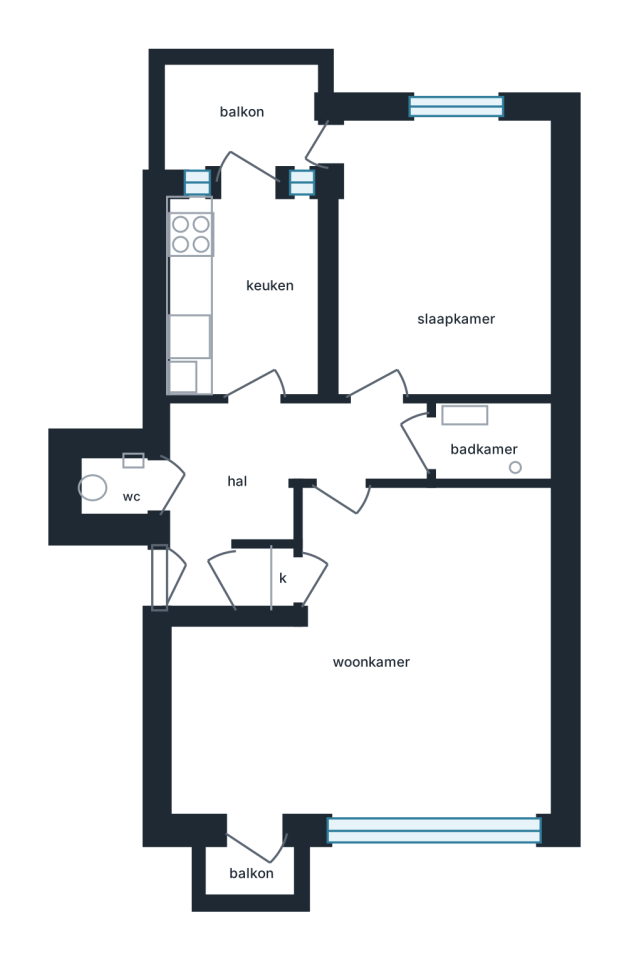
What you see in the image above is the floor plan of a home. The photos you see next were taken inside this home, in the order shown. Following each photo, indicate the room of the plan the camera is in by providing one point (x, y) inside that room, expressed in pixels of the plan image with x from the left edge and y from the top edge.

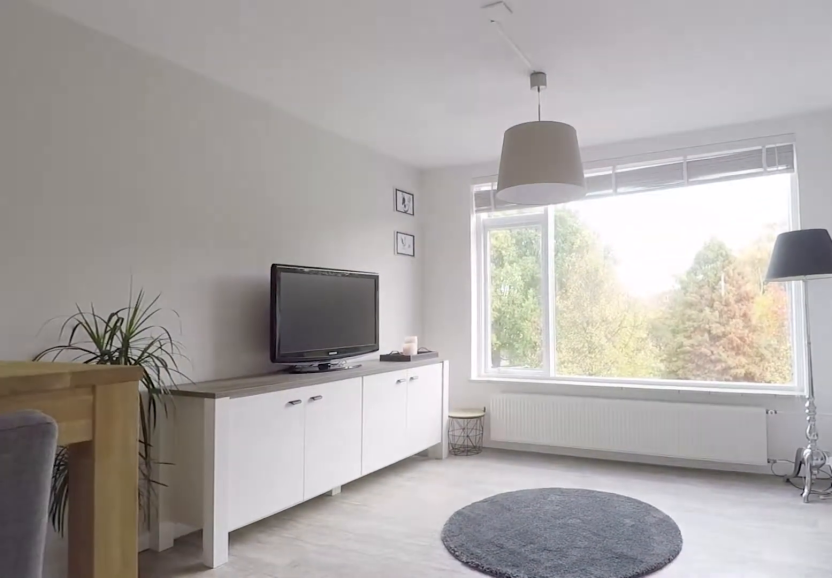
(188, 793)
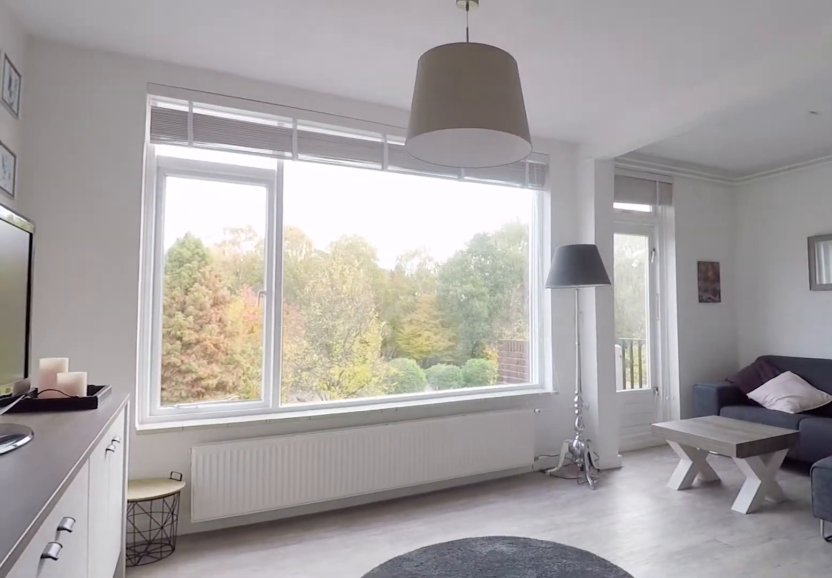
(455, 636)
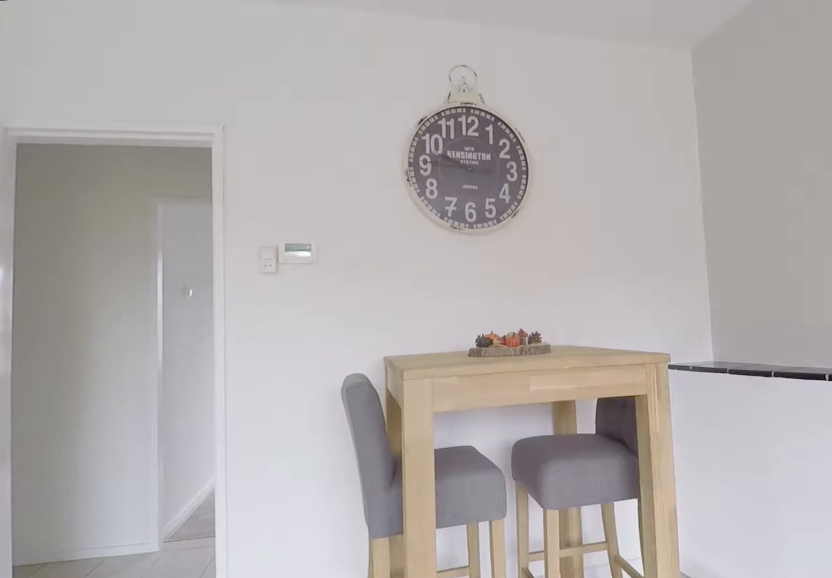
(502, 749)
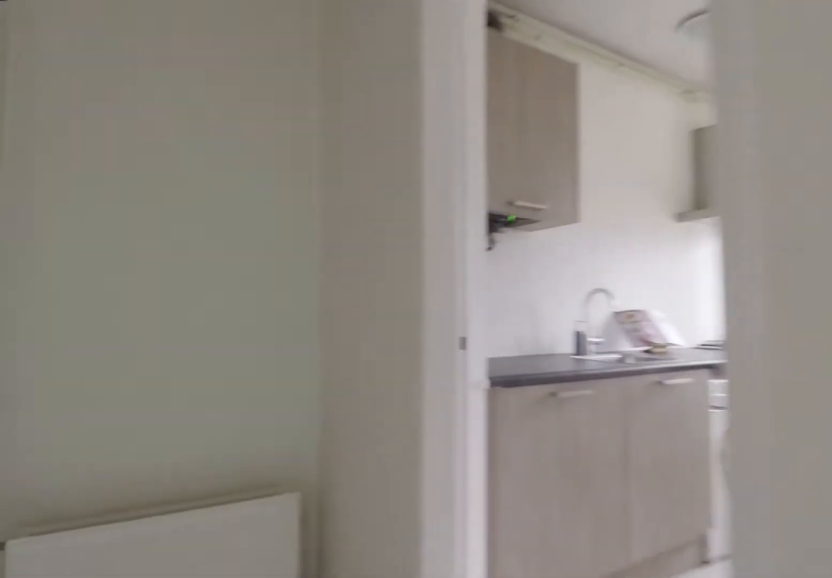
(265, 480)
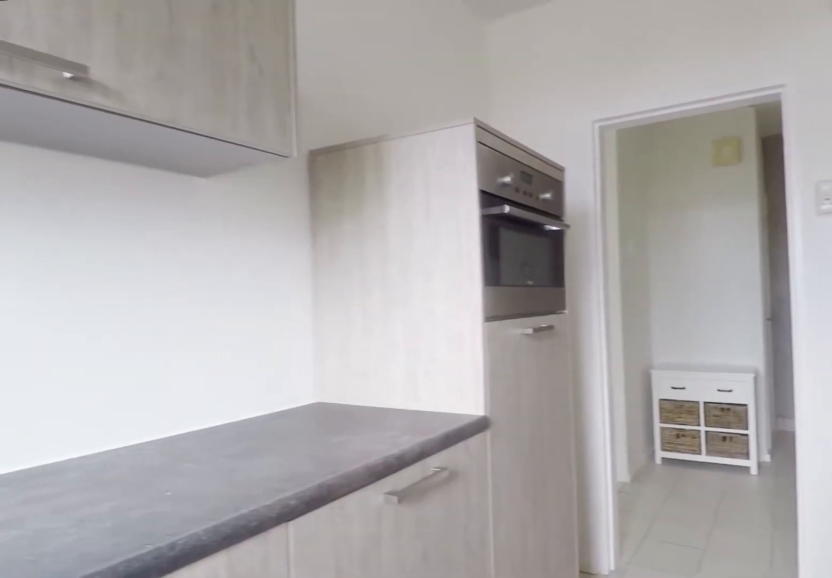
(245, 295)
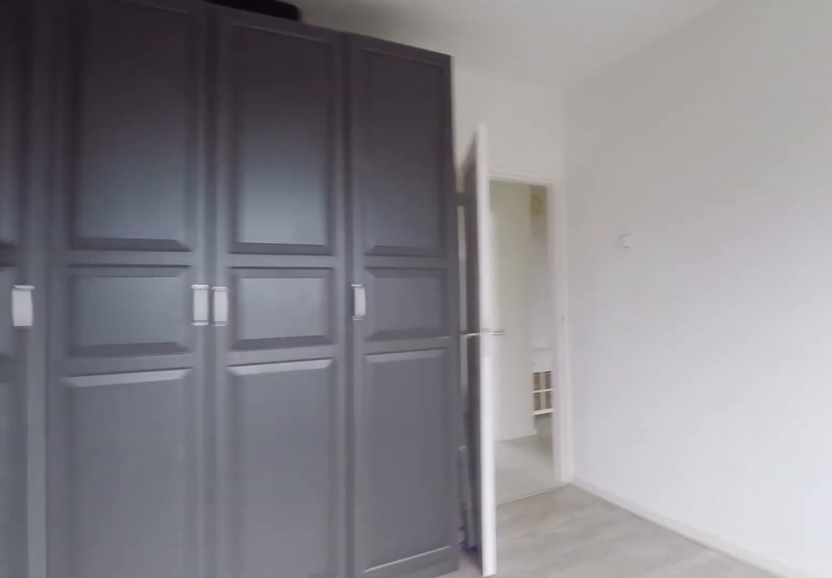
(432, 247)
